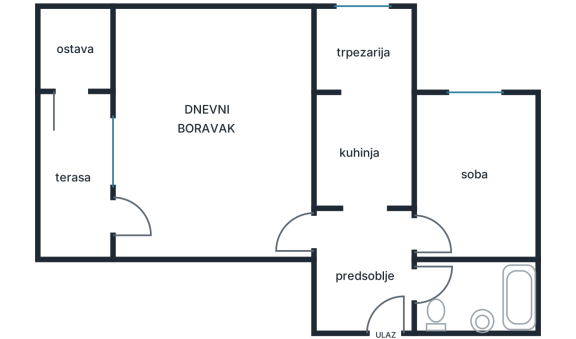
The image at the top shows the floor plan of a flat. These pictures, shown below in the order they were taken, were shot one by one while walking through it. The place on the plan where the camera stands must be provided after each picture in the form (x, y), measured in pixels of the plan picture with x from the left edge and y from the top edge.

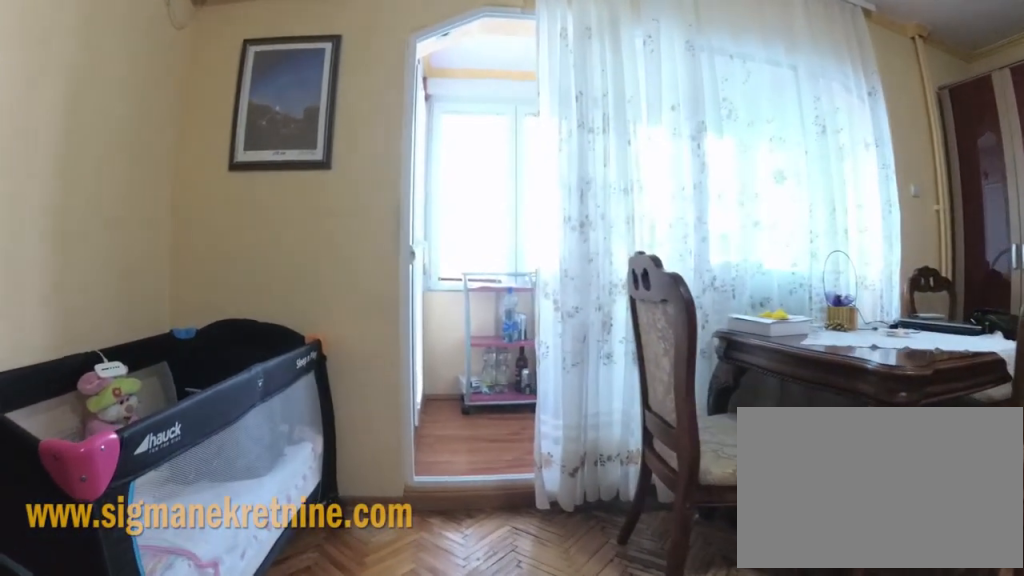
(234, 210)
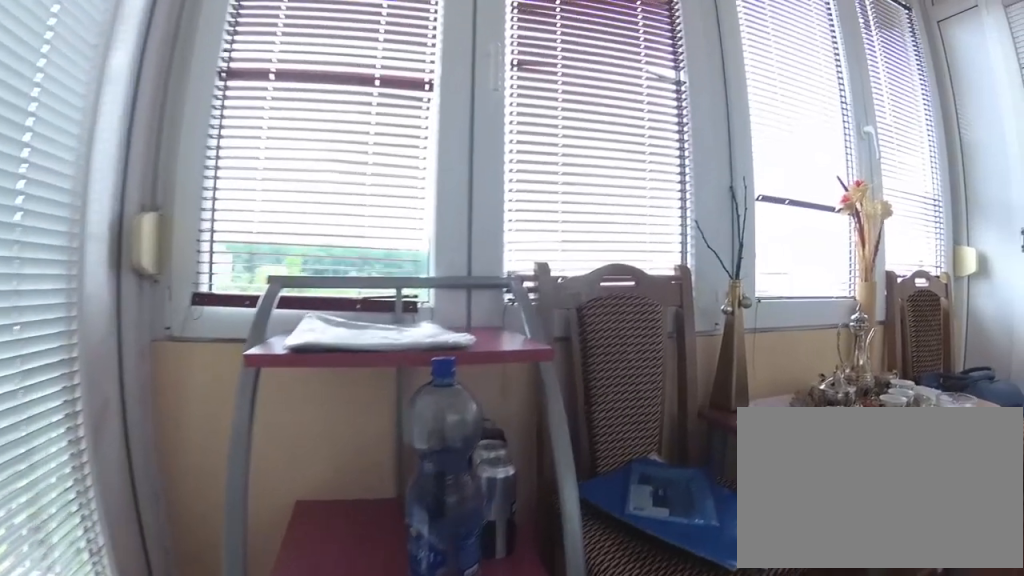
(103, 220)
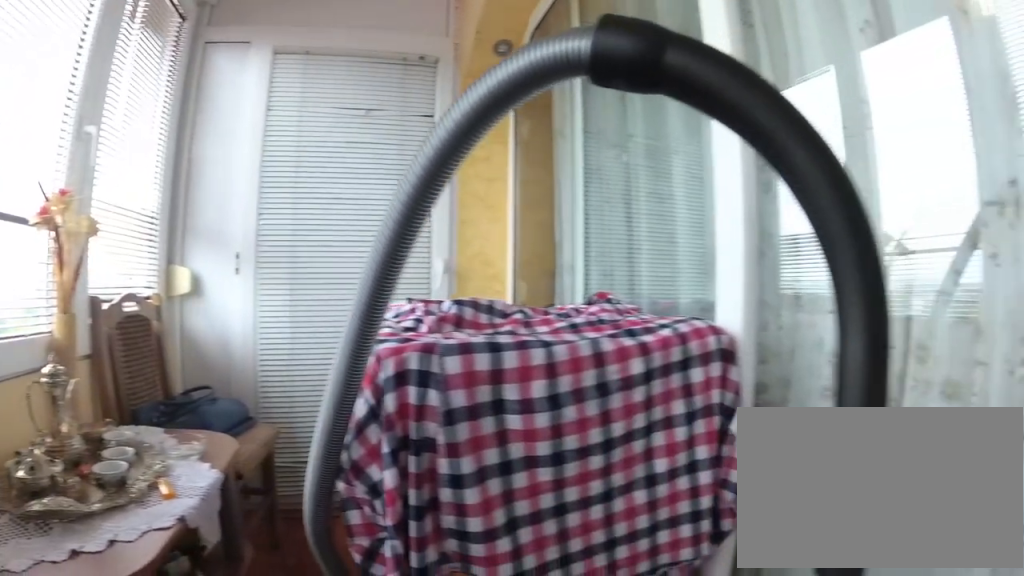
(80, 216)
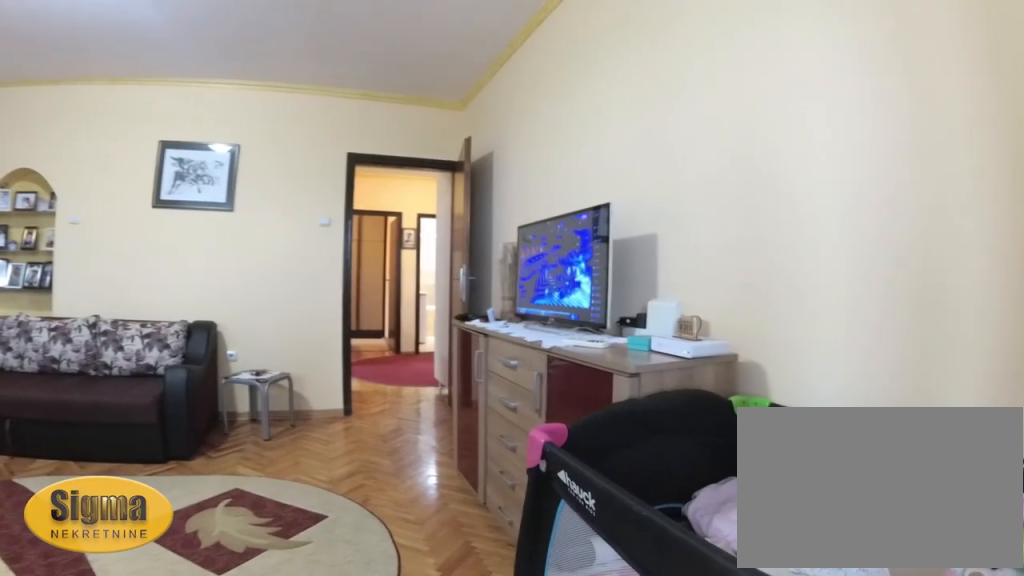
(119, 216)
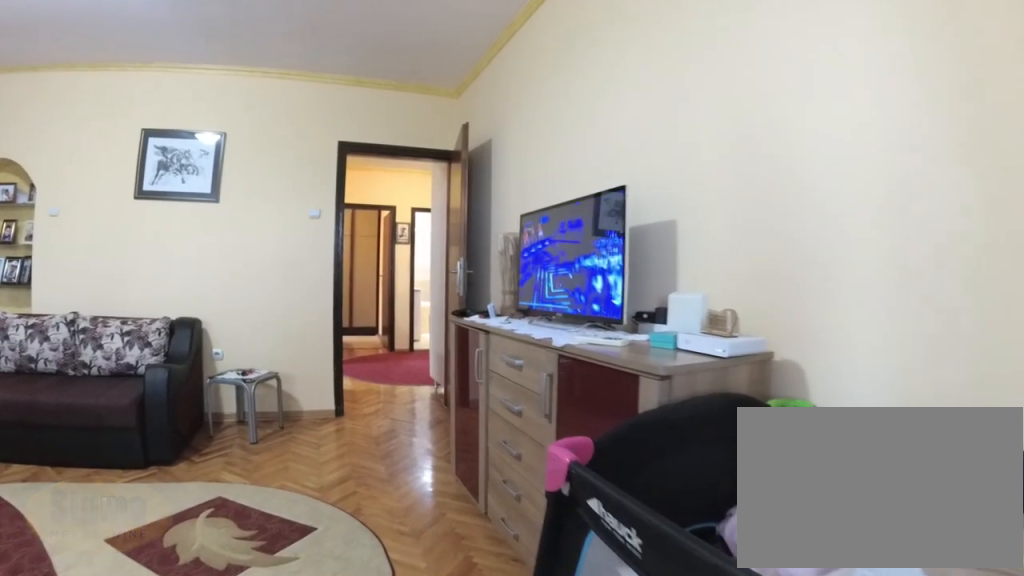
(120, 214)
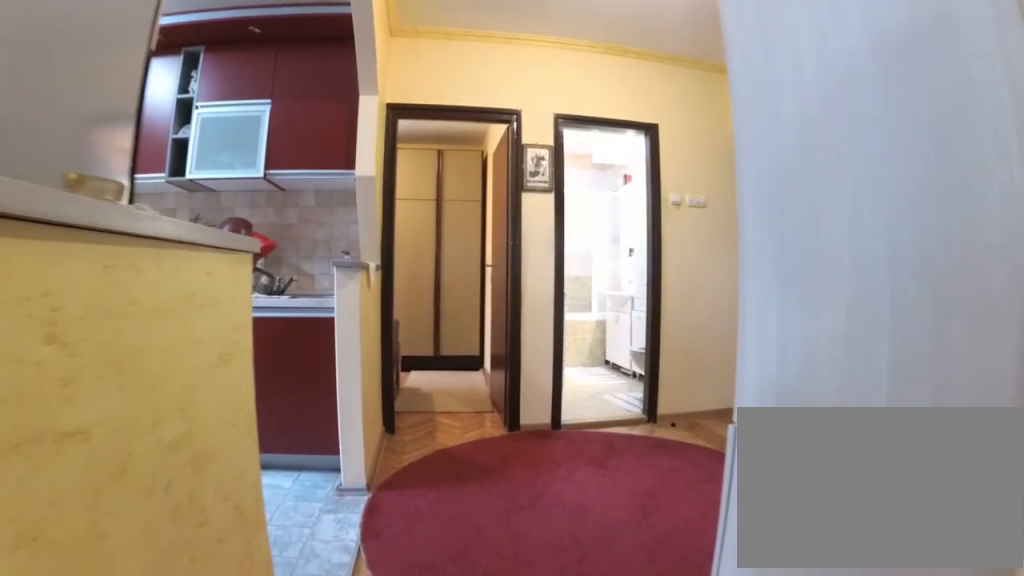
(297, 231)
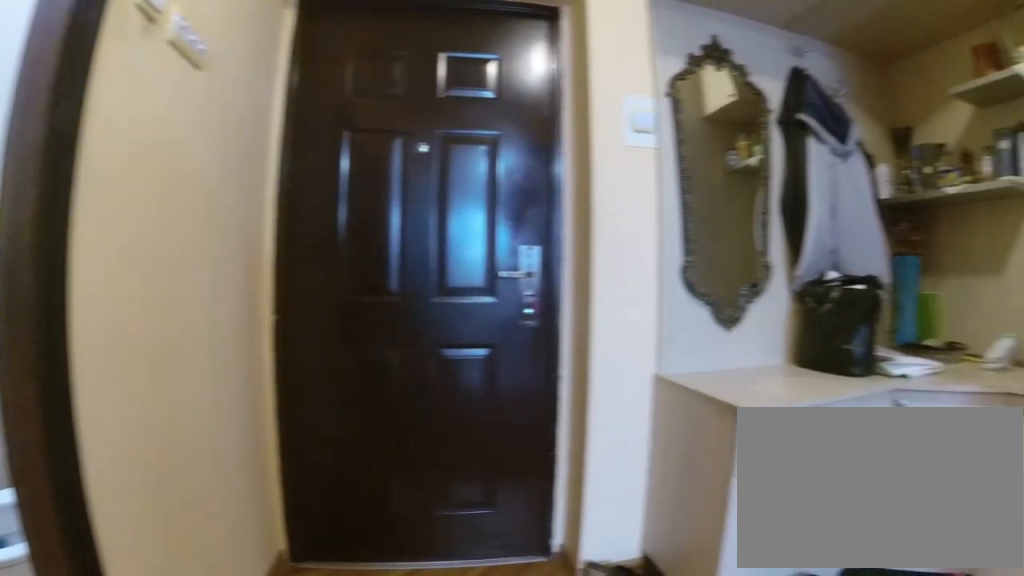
(389, 257)
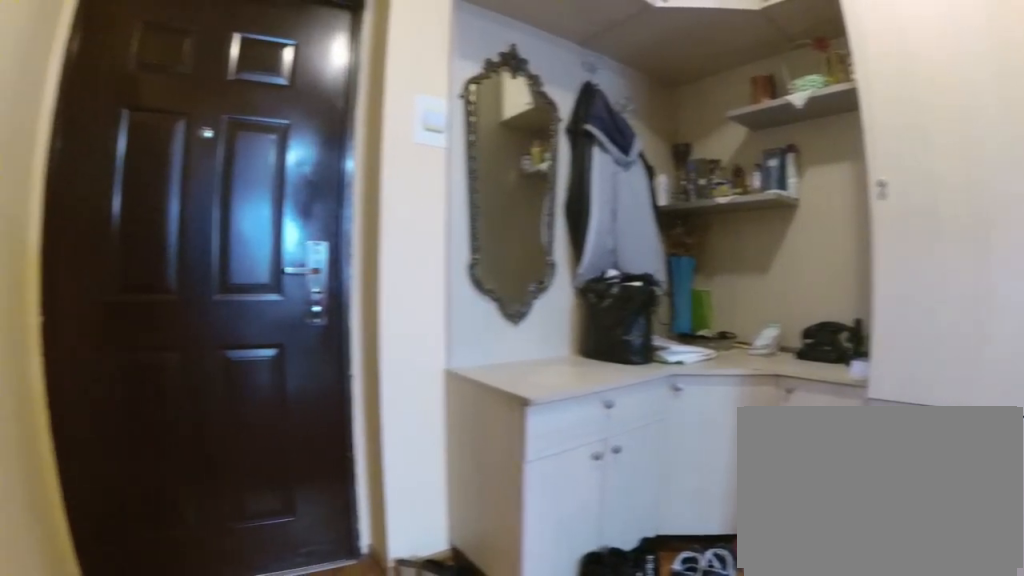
(386, 257)
